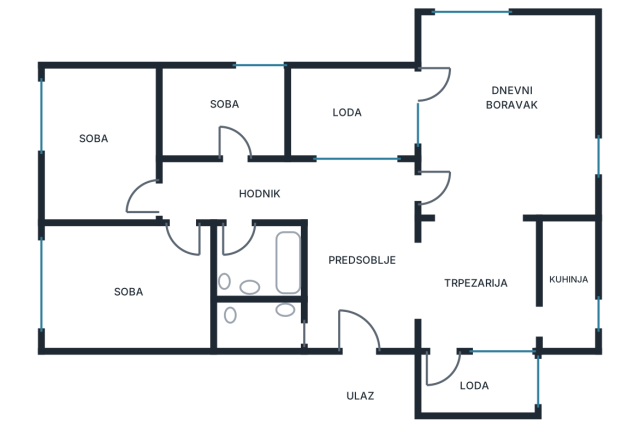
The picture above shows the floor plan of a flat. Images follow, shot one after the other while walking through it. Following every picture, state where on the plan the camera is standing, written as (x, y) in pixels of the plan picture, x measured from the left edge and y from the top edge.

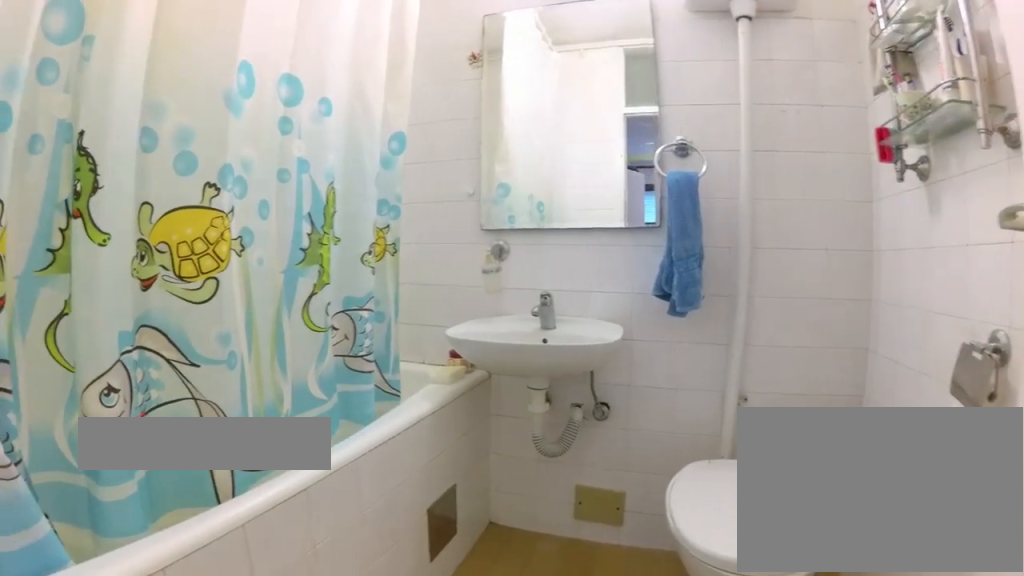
(244, 221)
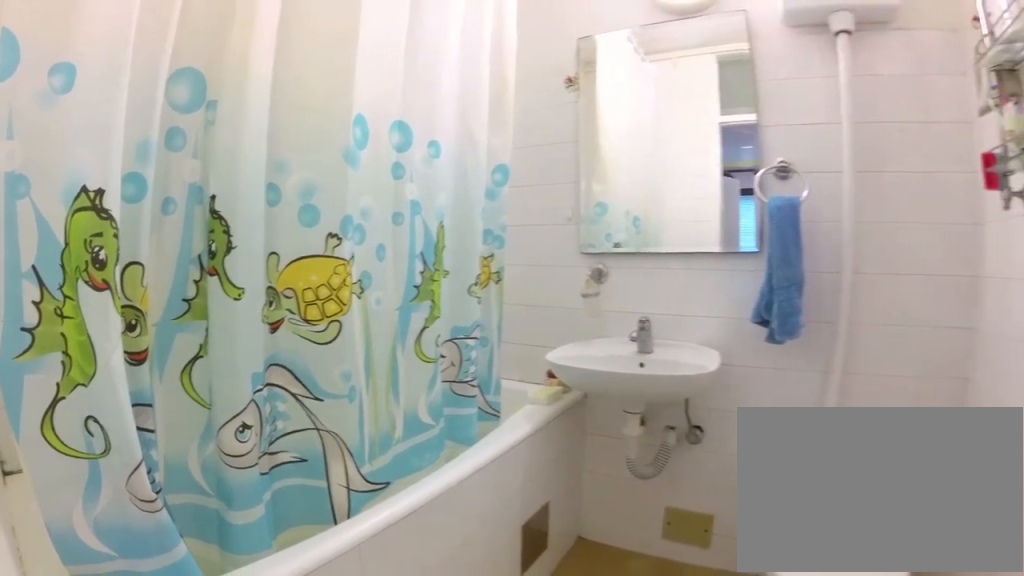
(239, 213)
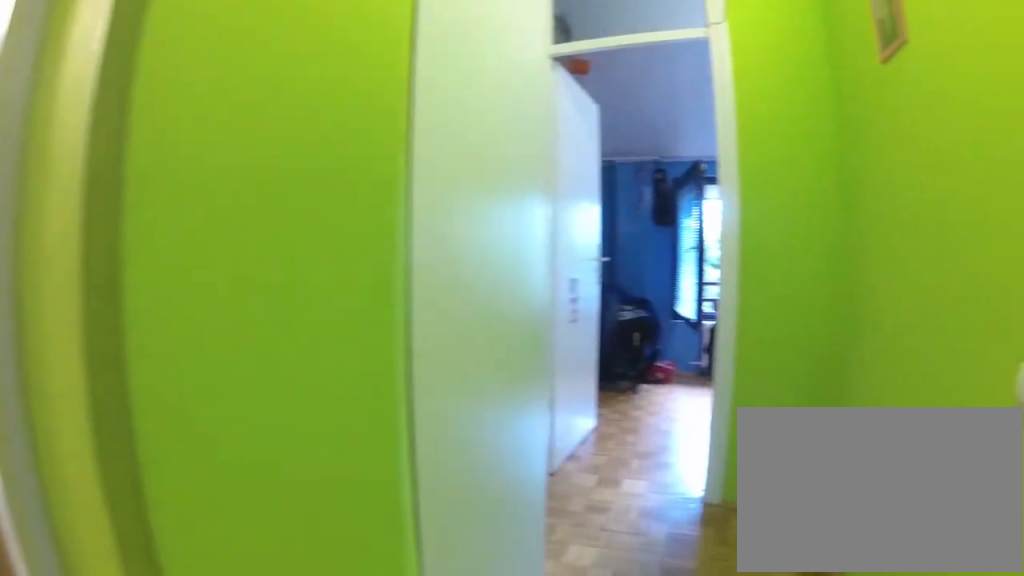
(262, 193)
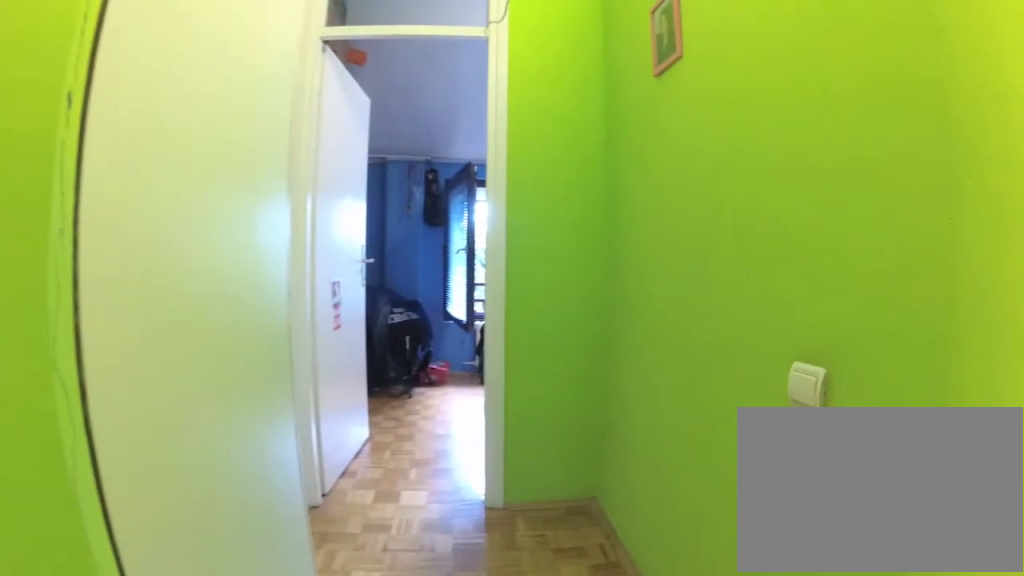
(258, 192)
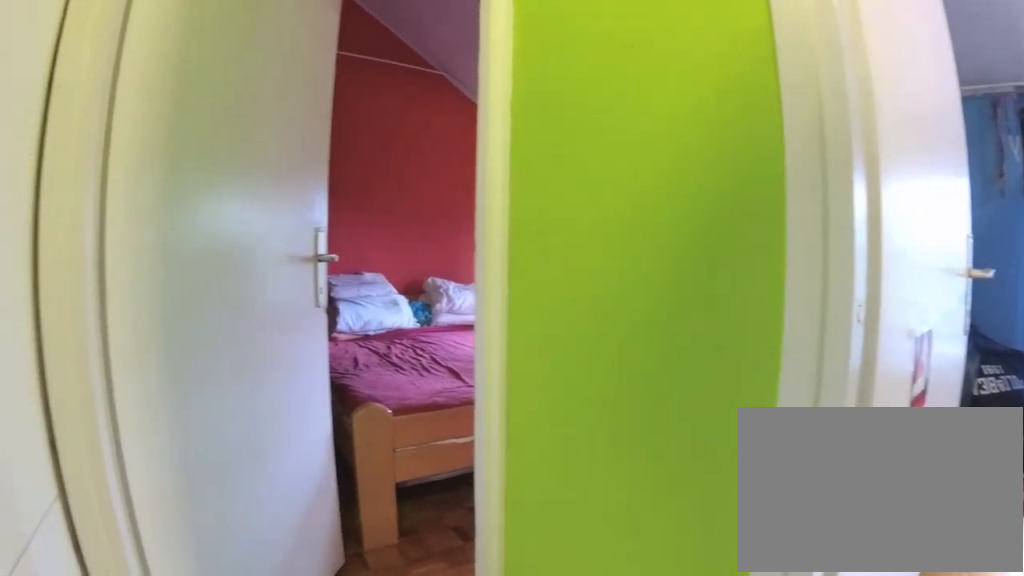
(203, 187)
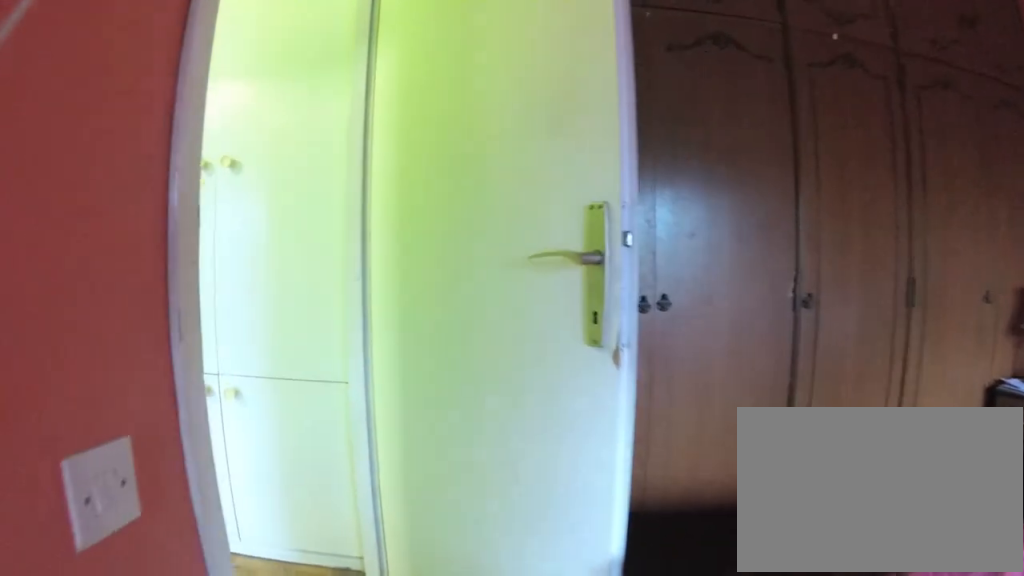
(127, 264)
